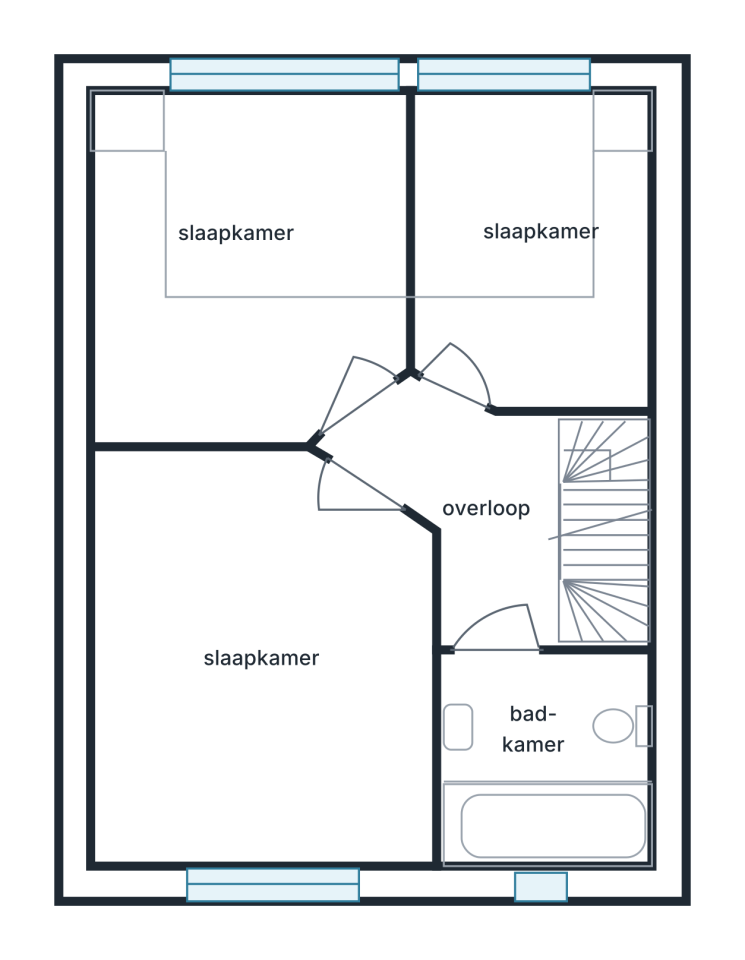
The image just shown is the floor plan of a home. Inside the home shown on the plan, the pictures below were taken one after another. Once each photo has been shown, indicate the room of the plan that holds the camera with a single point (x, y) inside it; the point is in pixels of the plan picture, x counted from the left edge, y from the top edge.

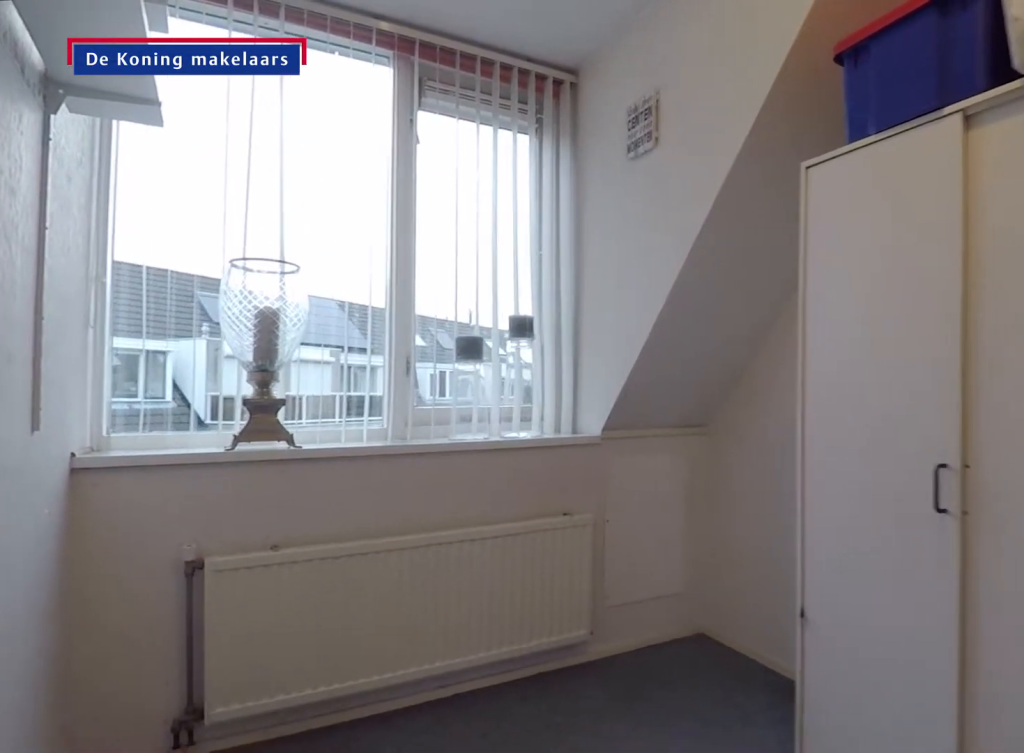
(533, 254)
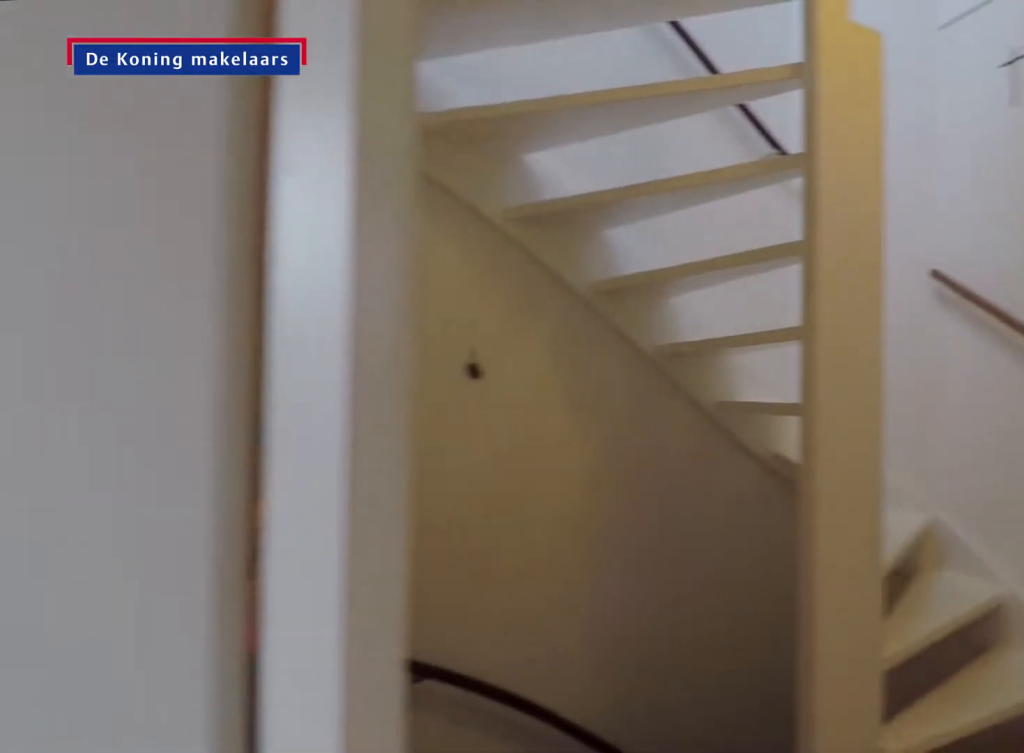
(472, 506)
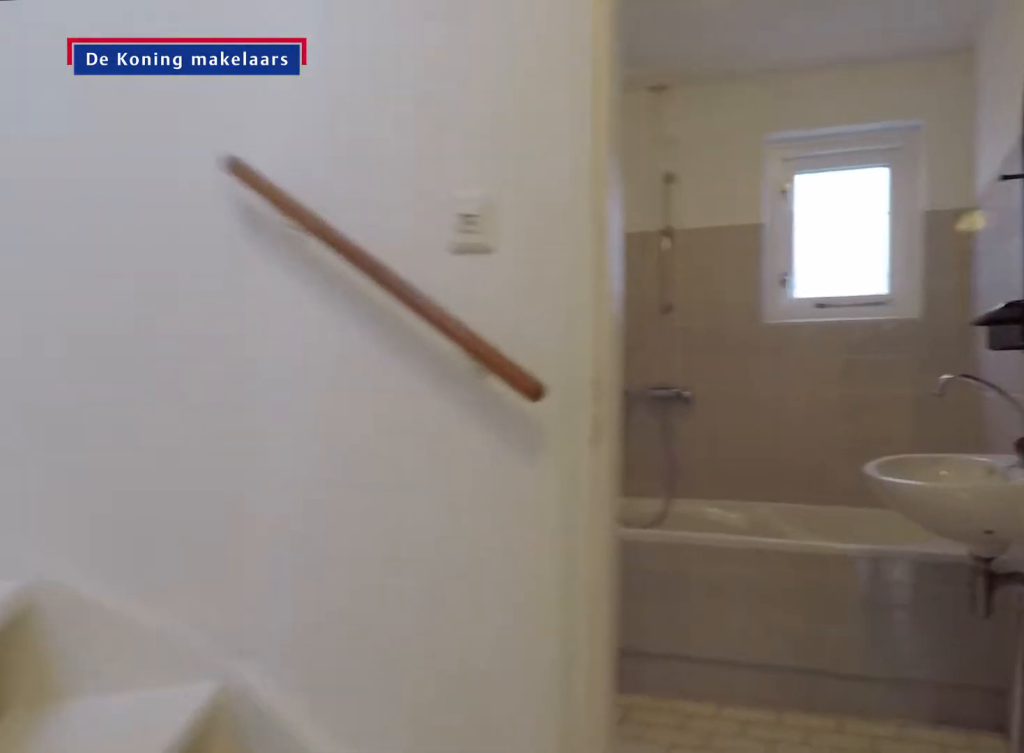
(472, 506)
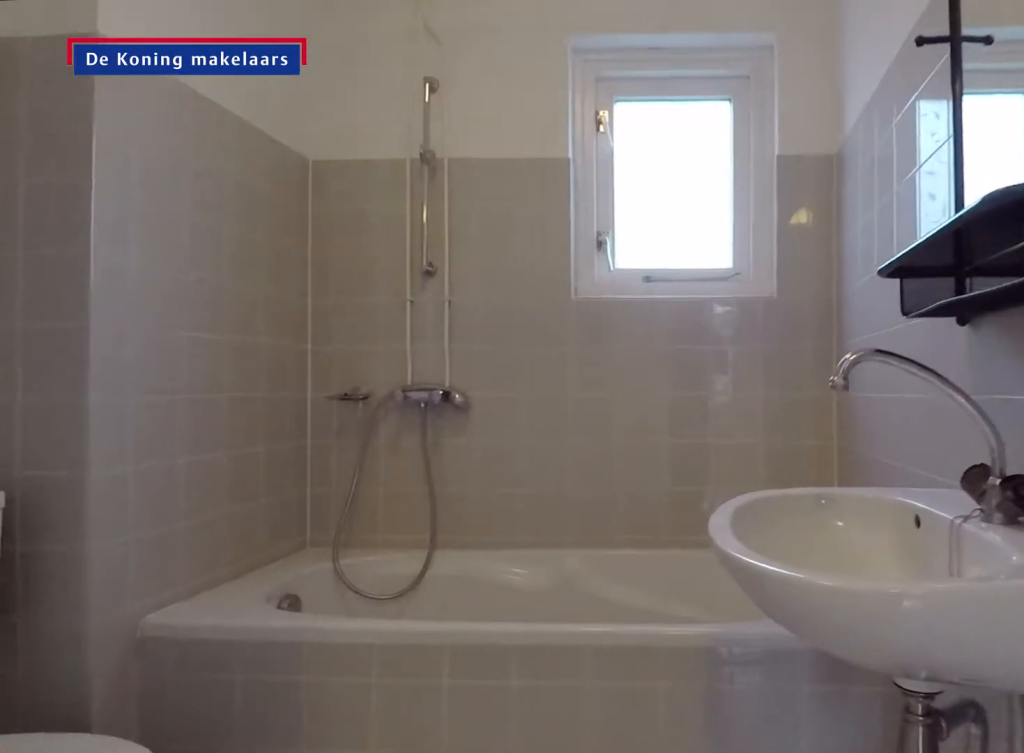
(549, 763)
